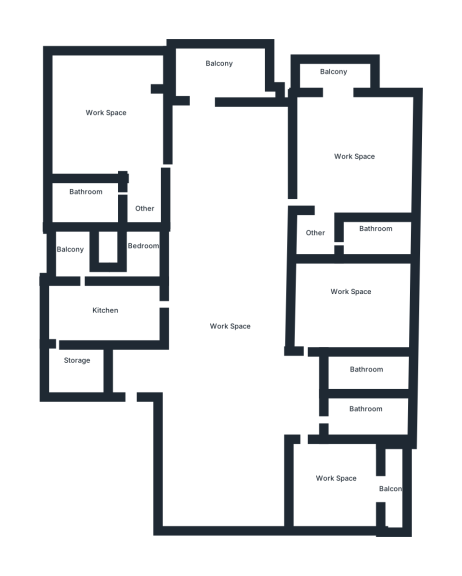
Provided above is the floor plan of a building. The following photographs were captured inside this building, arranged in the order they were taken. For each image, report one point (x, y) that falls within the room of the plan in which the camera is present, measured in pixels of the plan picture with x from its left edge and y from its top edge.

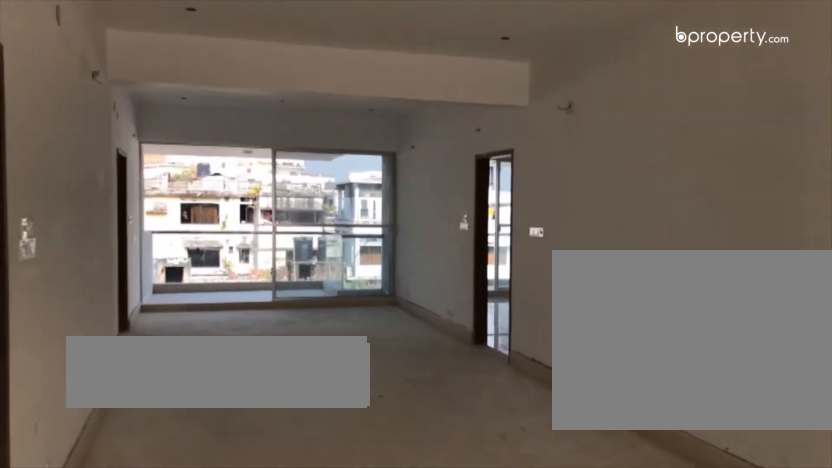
(229, 336)
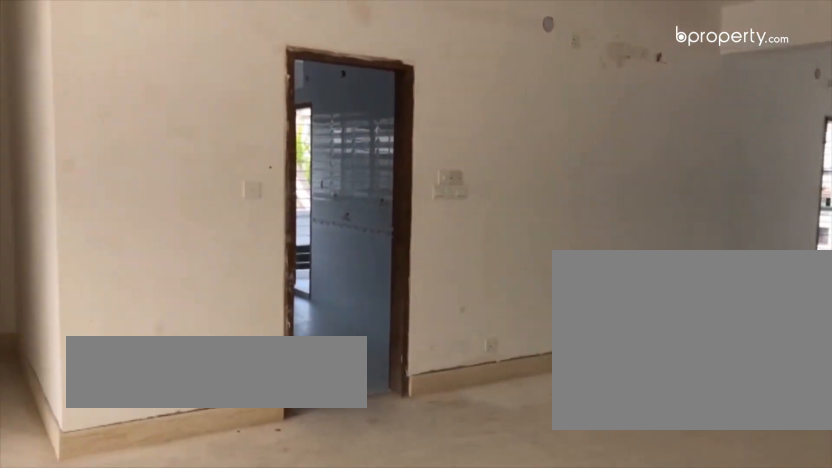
(229, 336)
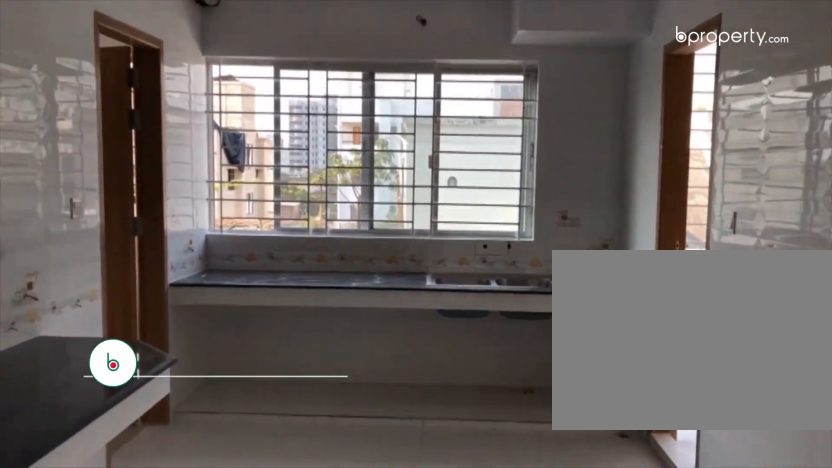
(101, 320)
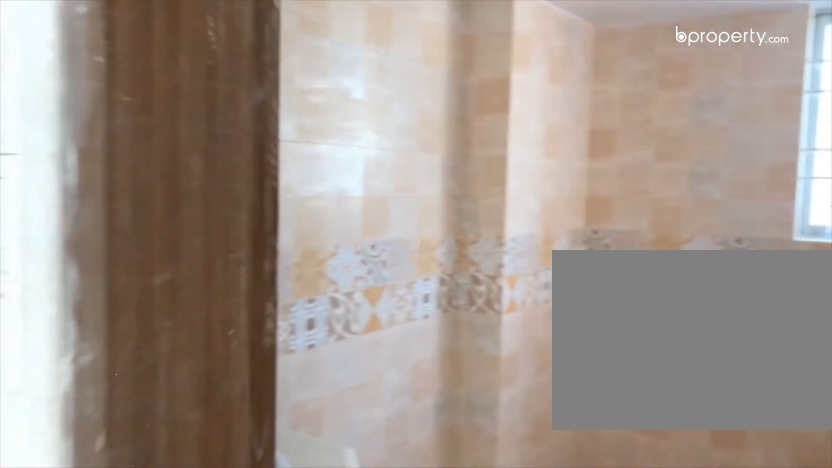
(74, 194)
